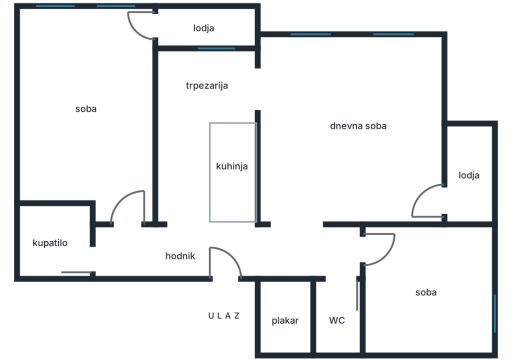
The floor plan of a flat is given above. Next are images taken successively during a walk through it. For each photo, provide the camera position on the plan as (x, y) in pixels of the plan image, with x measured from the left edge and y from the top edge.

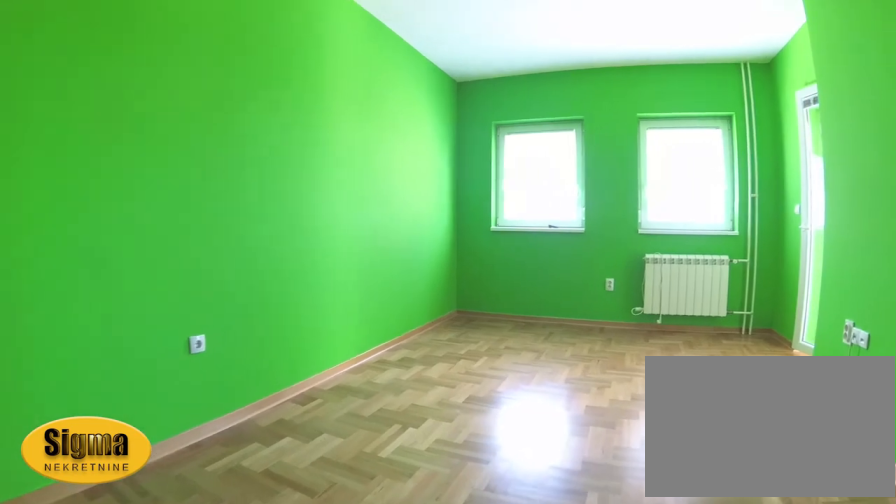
(94, 173)
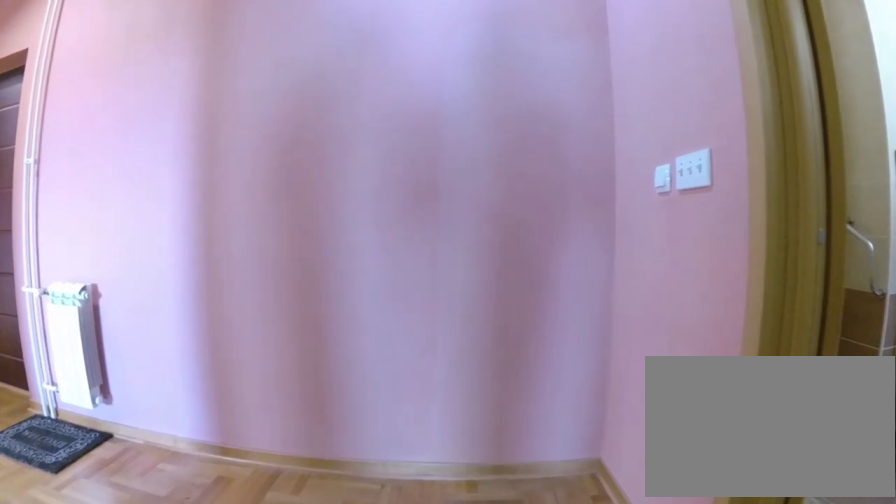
(126, 219)
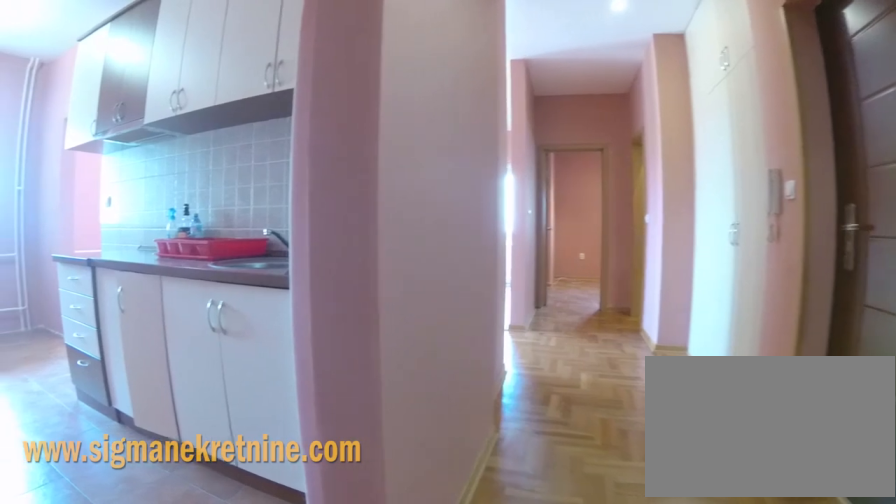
(176, 255)
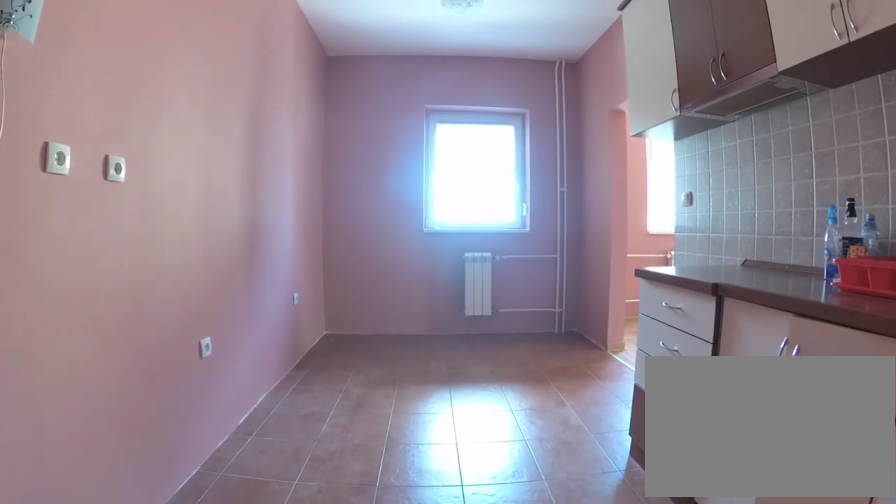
(185, 214)
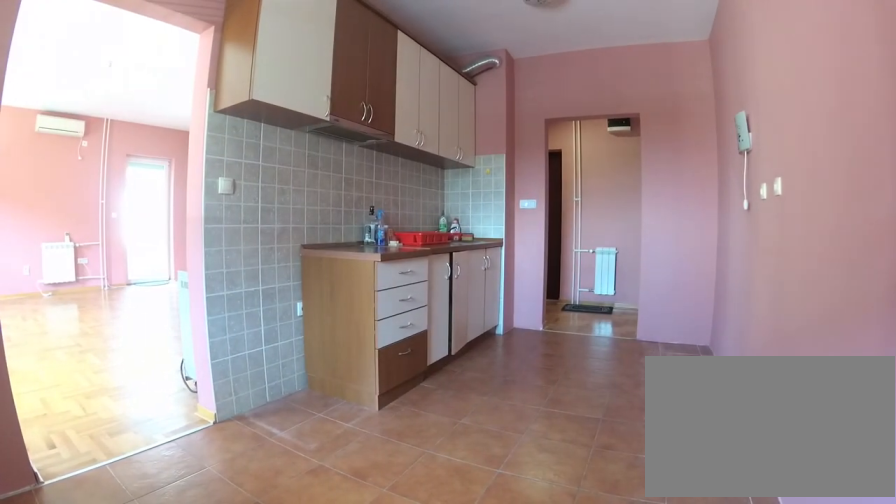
(174, 68)
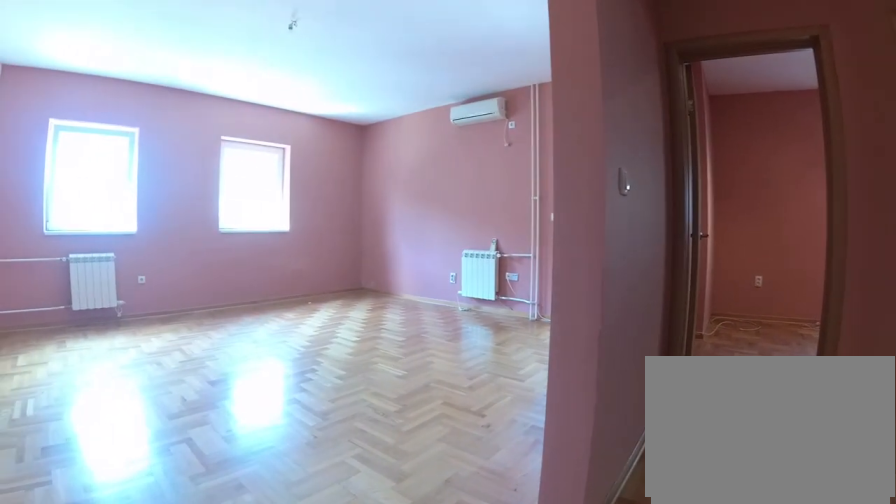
(272, 249)
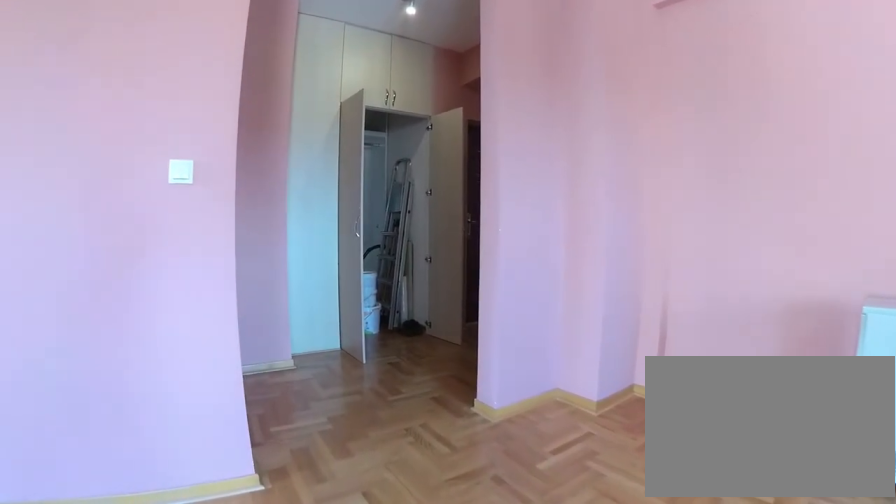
(317, 165)
